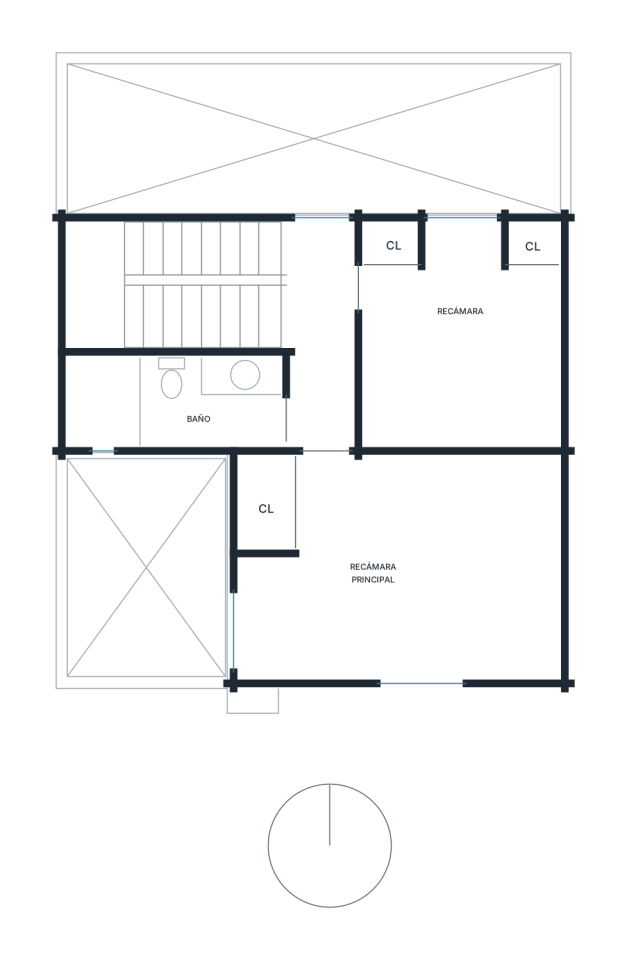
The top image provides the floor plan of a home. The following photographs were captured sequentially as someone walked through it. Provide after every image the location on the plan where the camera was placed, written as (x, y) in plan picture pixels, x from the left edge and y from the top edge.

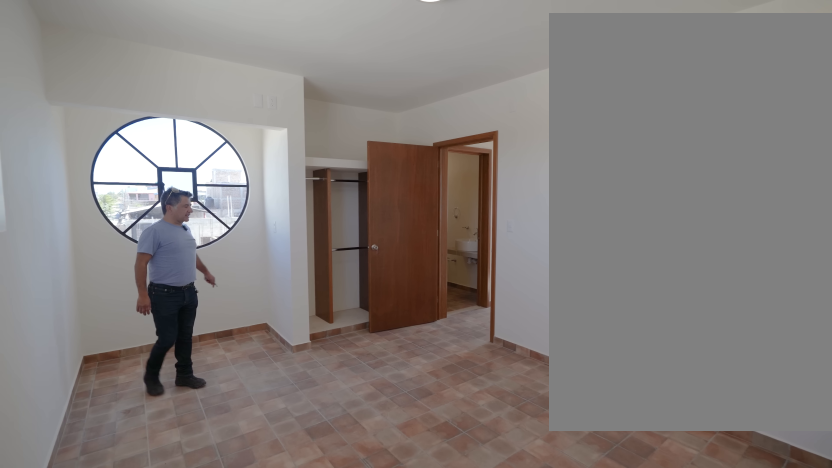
(445, 584)
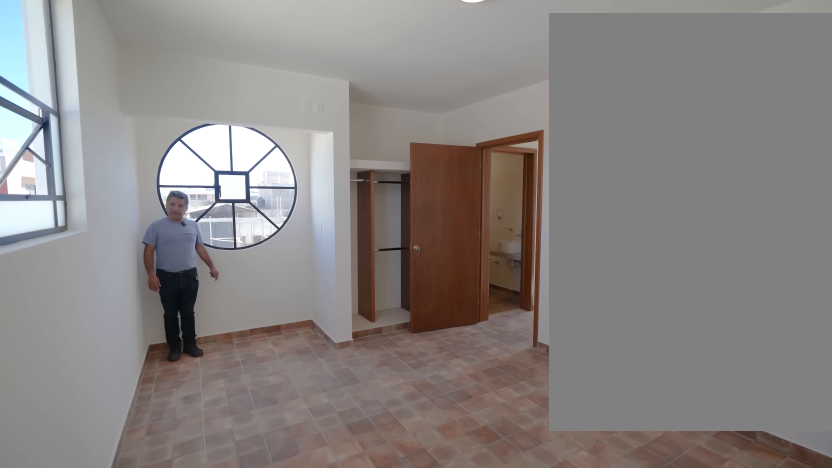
(446, 583)
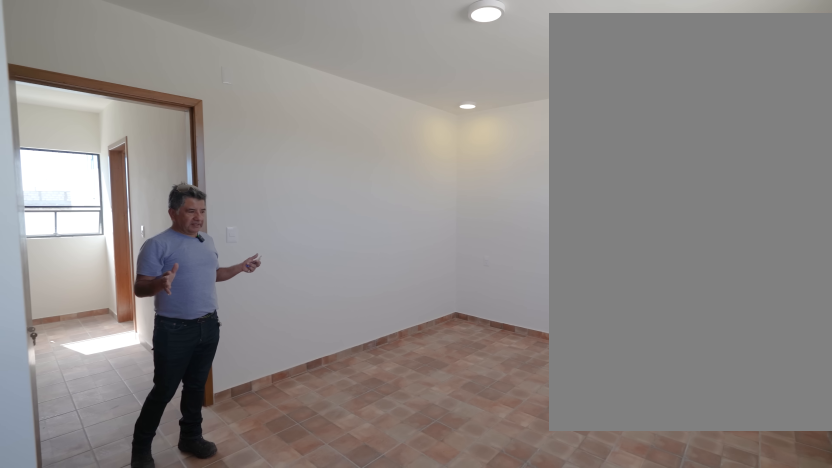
(328, 559)
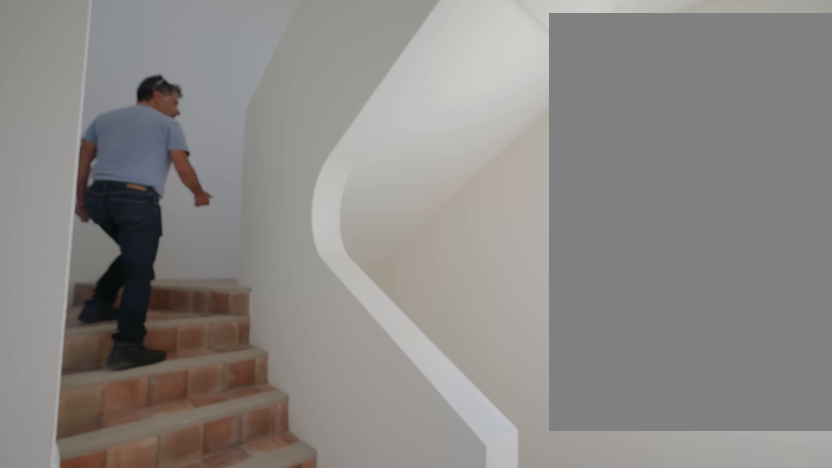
(324, 328)
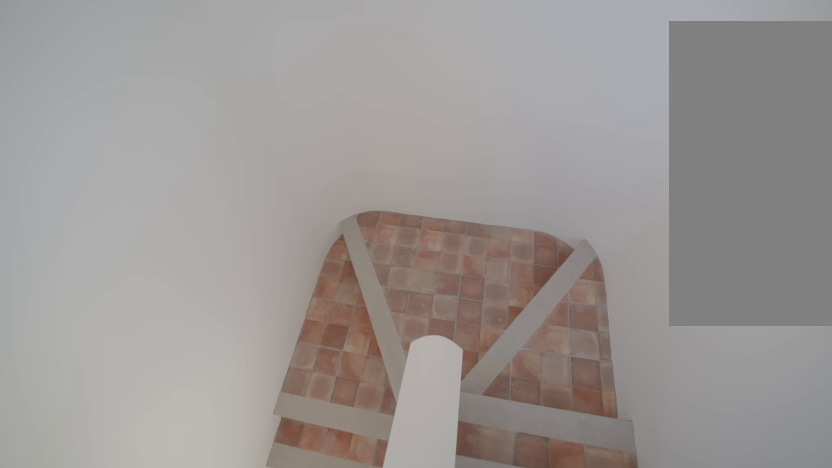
(95, 271)
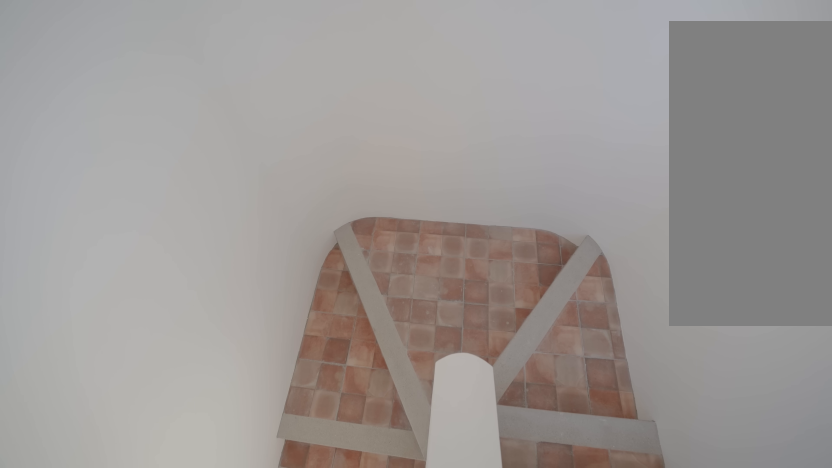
(119, 260)
